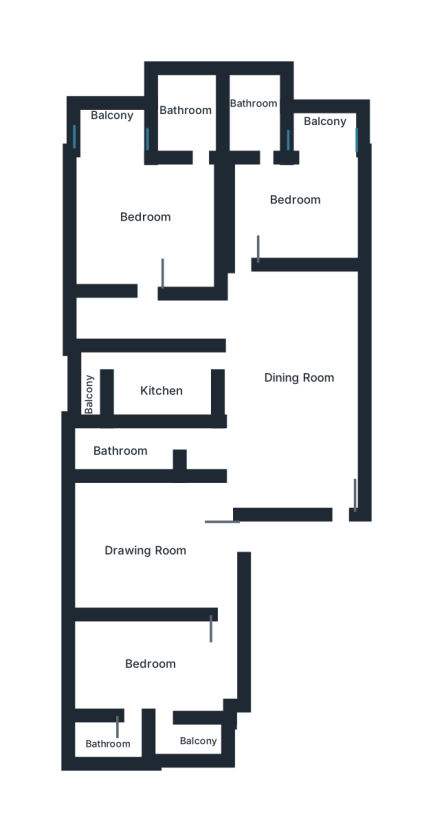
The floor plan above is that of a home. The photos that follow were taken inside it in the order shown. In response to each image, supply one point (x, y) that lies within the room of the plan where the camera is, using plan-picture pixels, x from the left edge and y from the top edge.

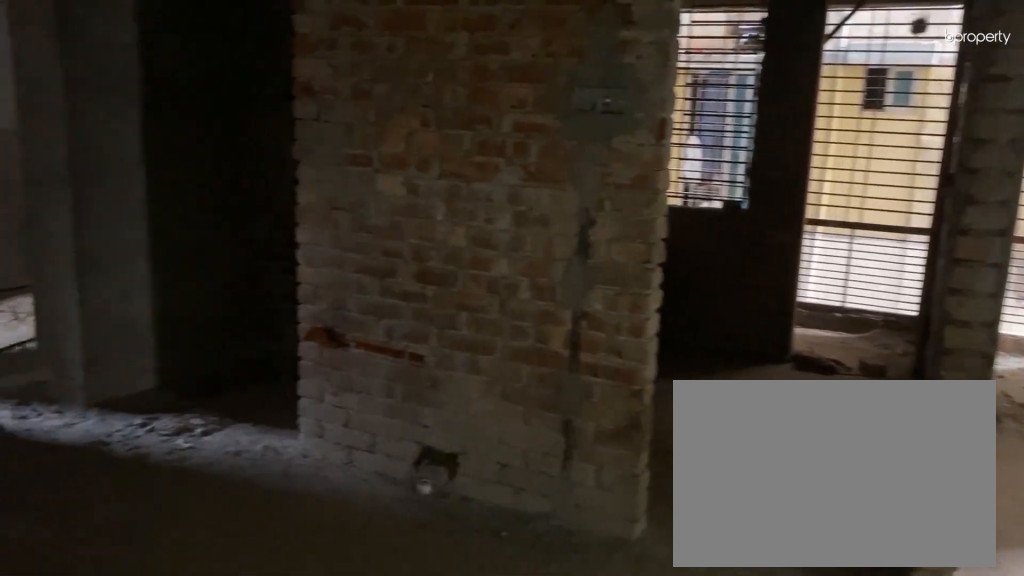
(298, 377)
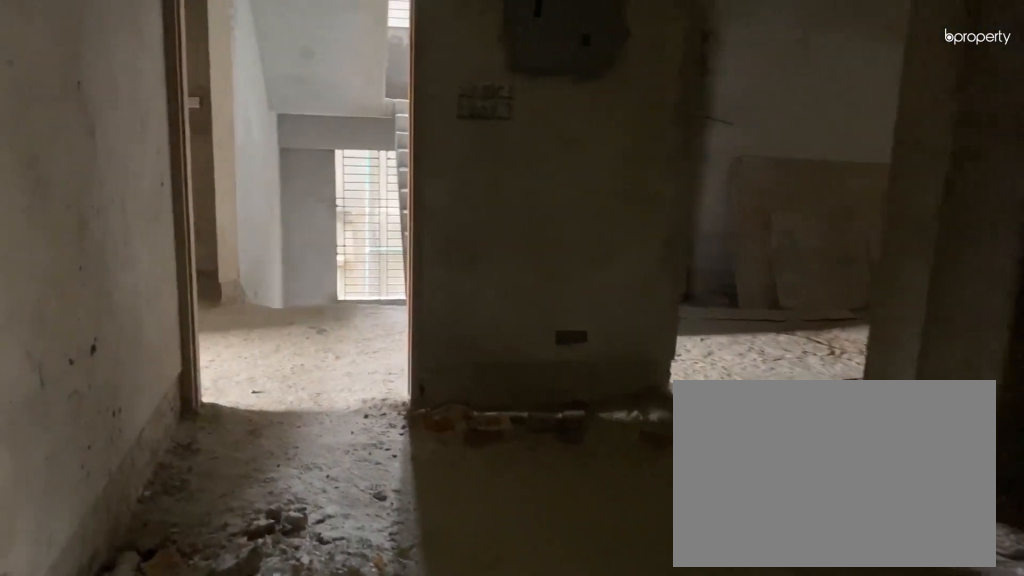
(298, 377)
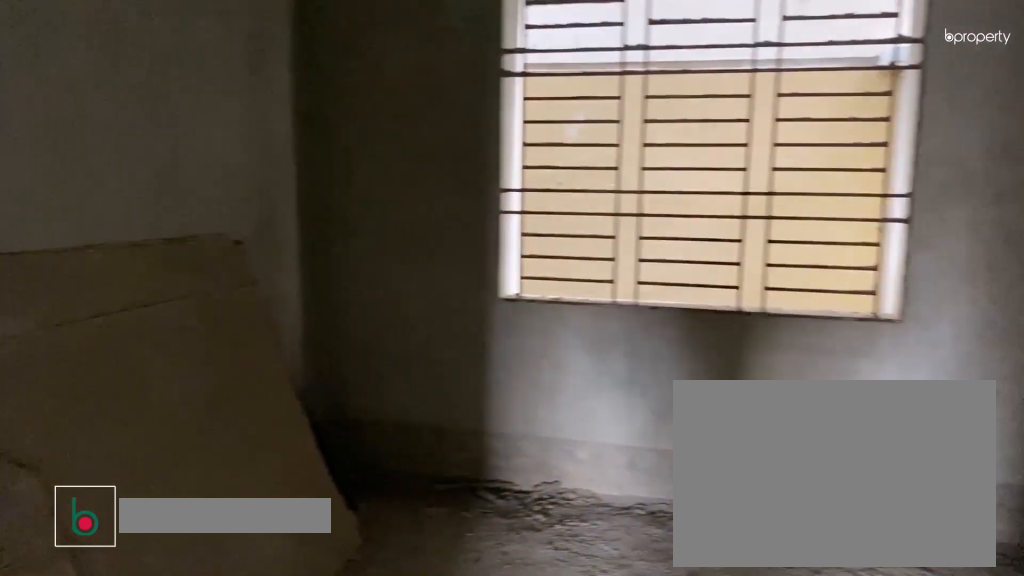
(140, 545)
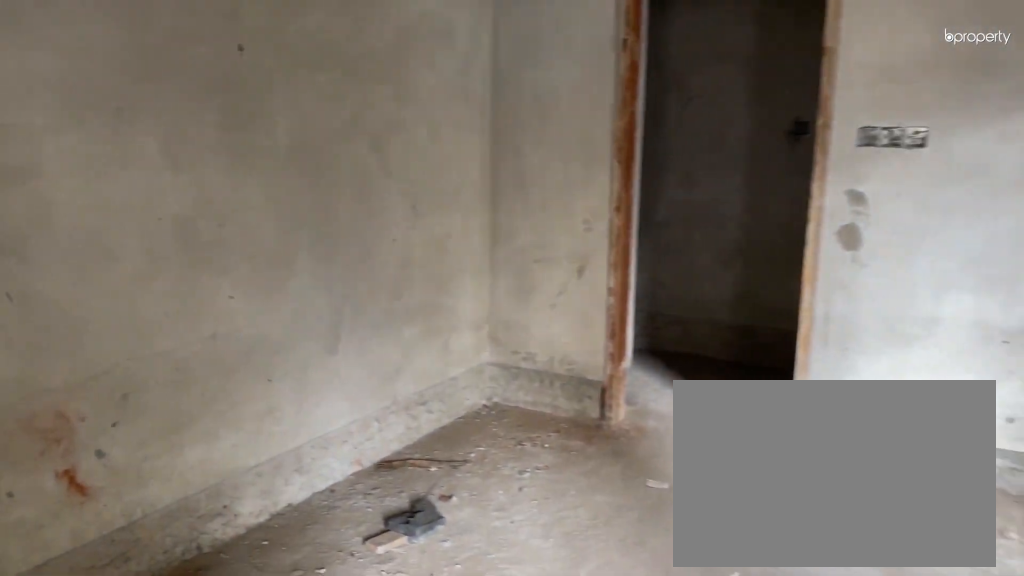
(140, 223)
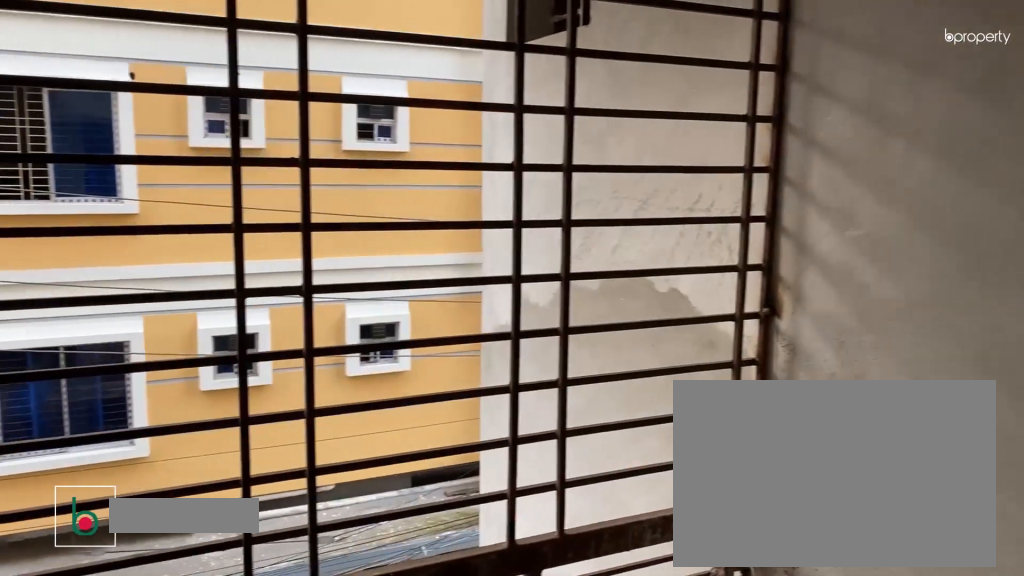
(115, 128)
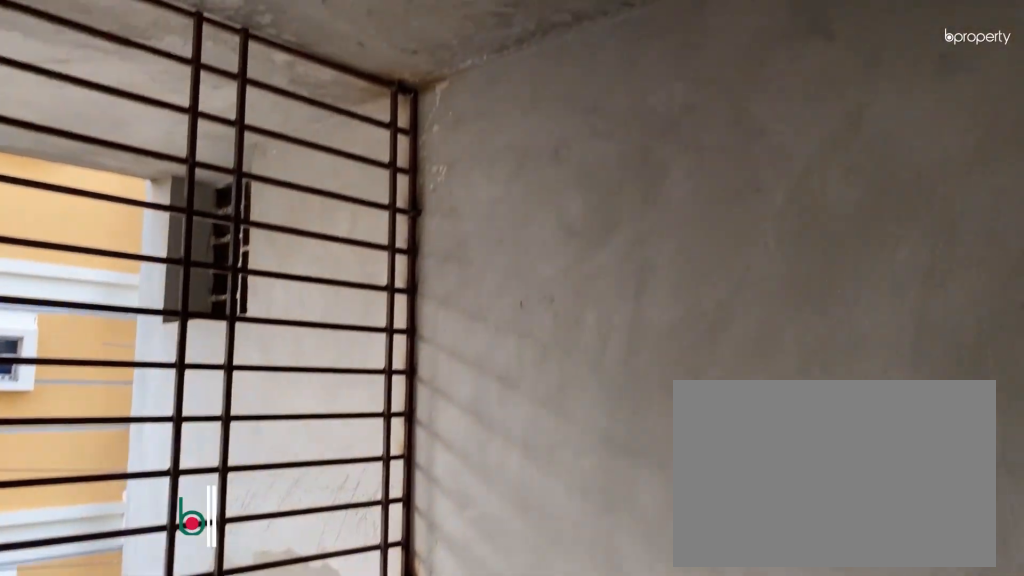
(115, 128)
